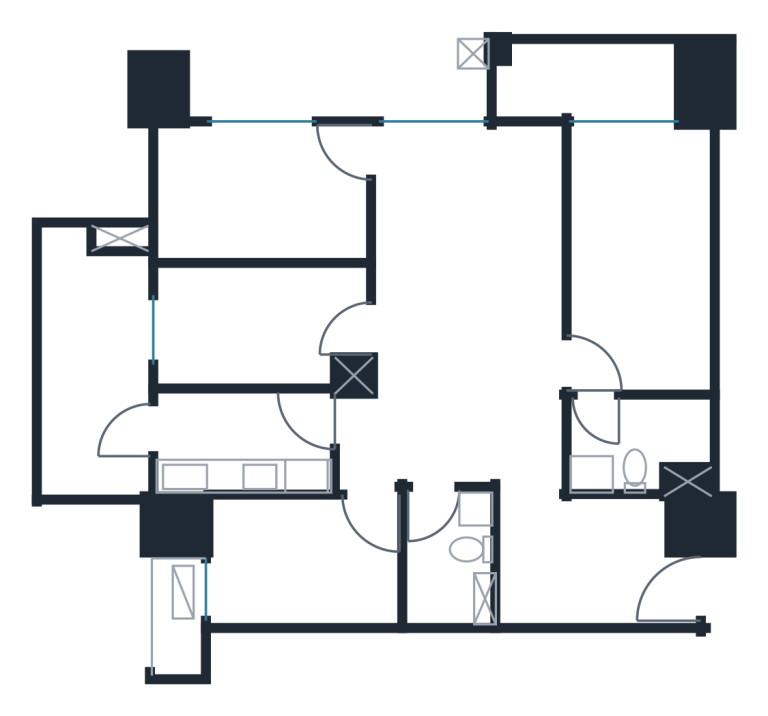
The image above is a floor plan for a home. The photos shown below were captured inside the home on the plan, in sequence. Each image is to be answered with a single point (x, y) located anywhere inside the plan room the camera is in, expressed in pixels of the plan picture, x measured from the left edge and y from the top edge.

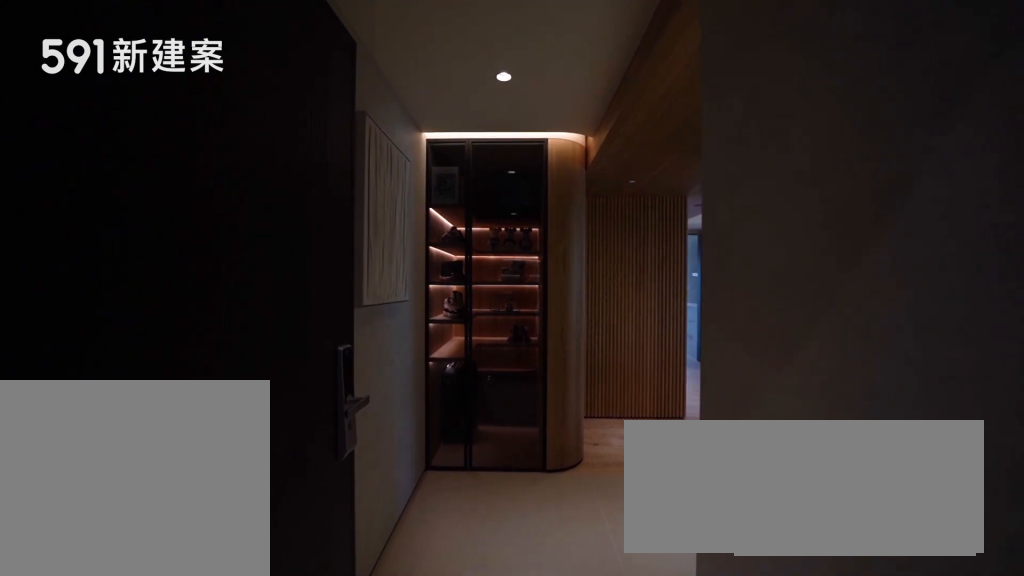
(654, 581)
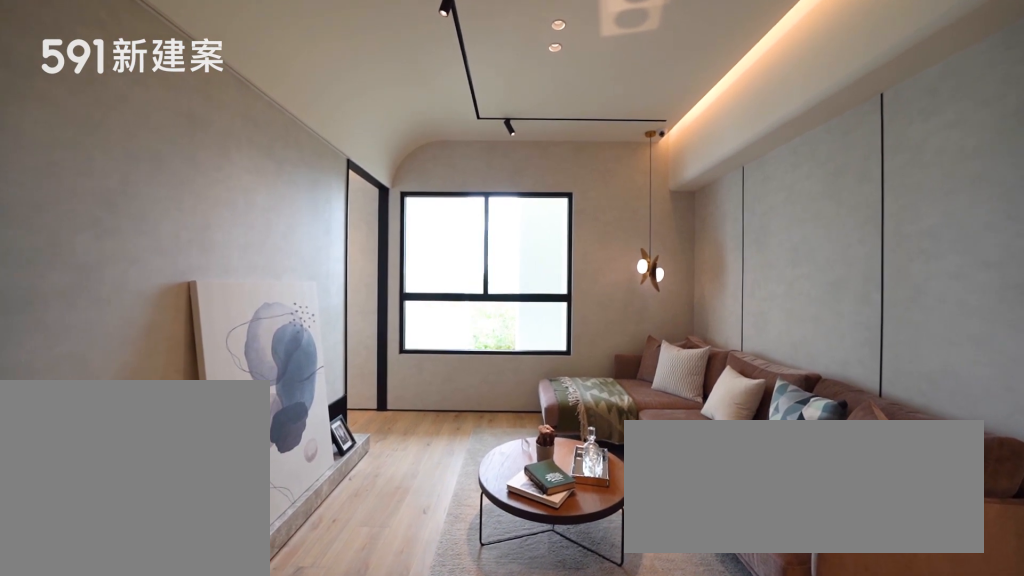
(466, 219)
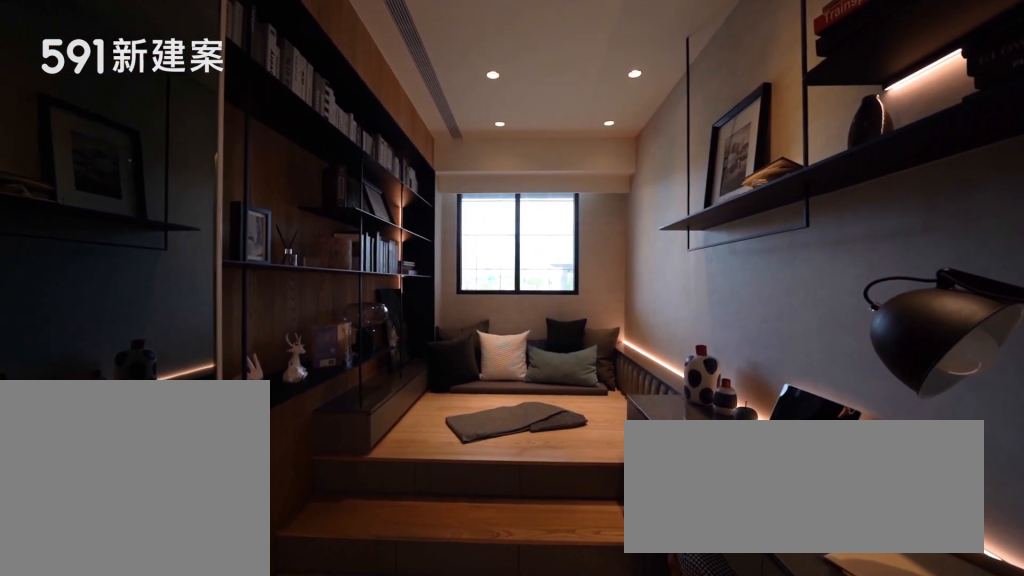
(251, 326)
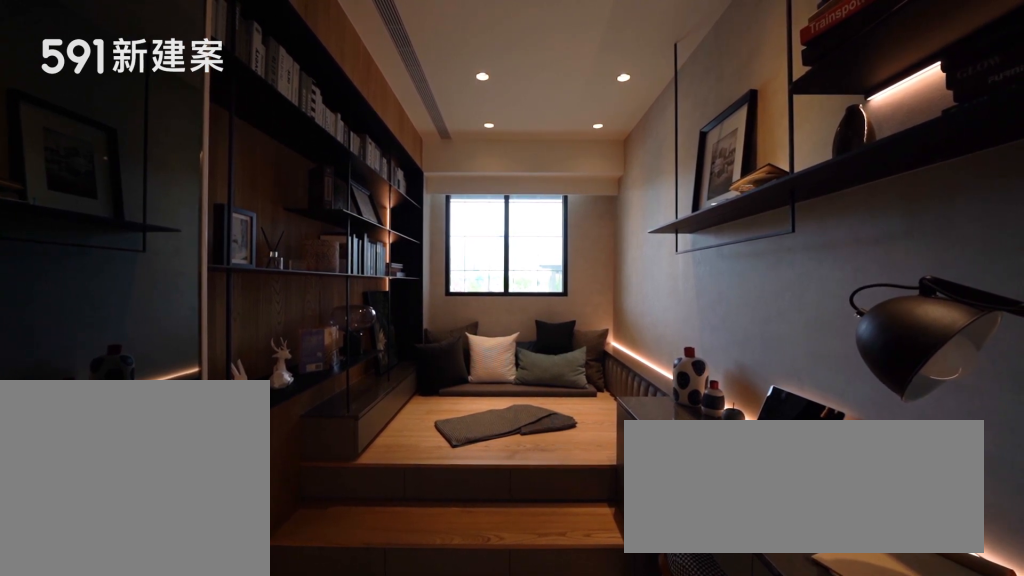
(251, 326)
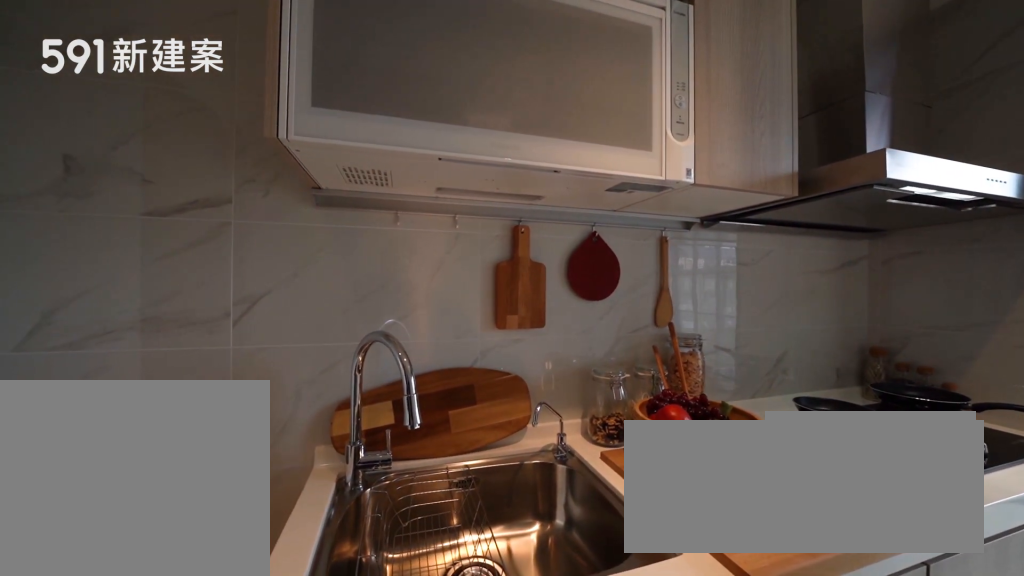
(241, 444)
